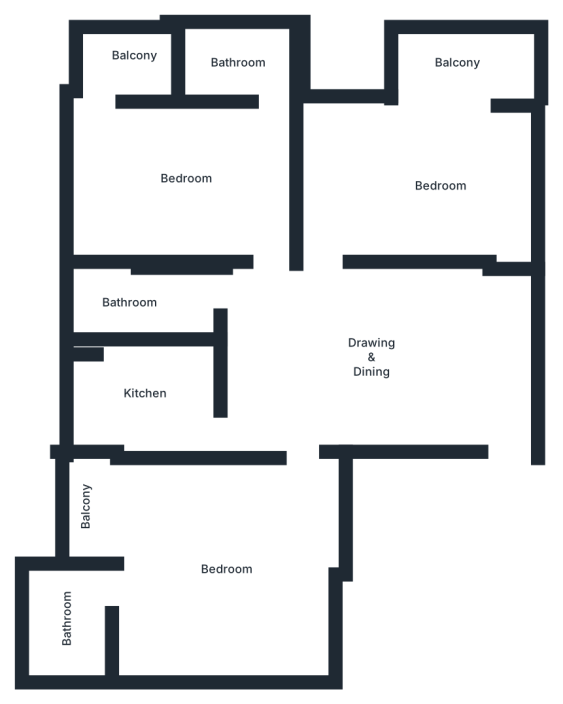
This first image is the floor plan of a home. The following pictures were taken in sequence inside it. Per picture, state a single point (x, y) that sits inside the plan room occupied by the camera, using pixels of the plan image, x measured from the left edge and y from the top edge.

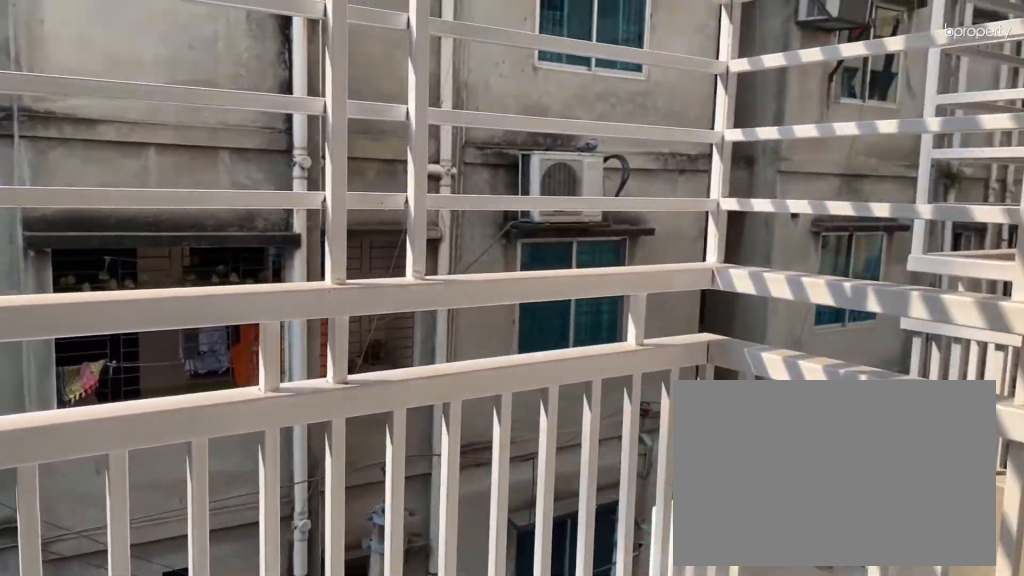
(459, 67)
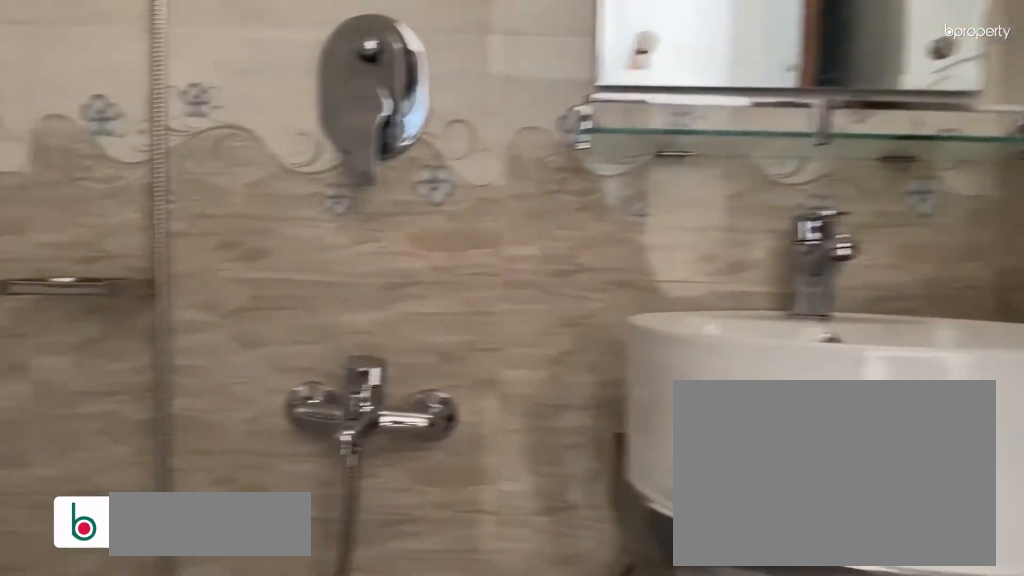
(237, 58)
